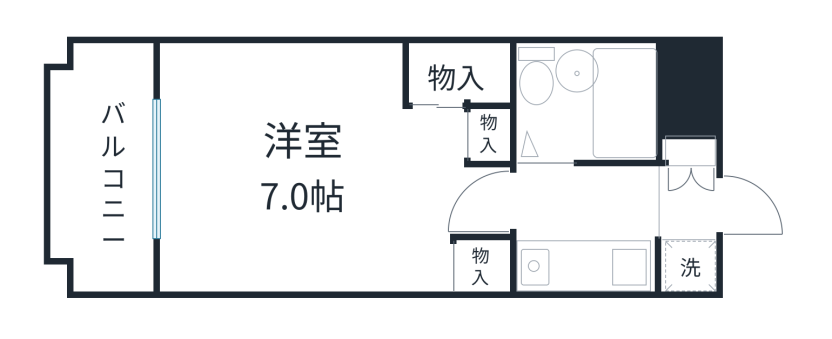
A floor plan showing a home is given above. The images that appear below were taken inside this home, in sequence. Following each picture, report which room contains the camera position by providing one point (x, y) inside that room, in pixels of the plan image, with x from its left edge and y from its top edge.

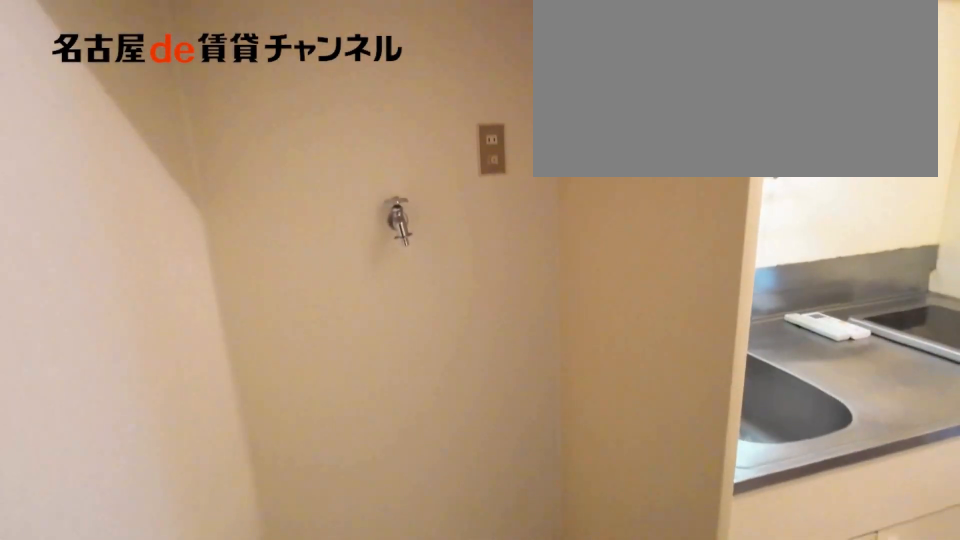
(687, 264)
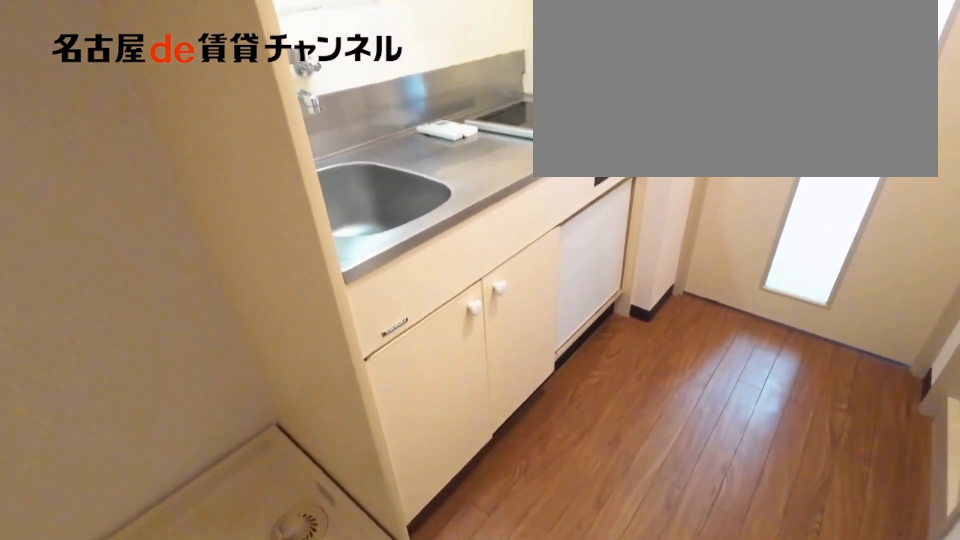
(583, 267)
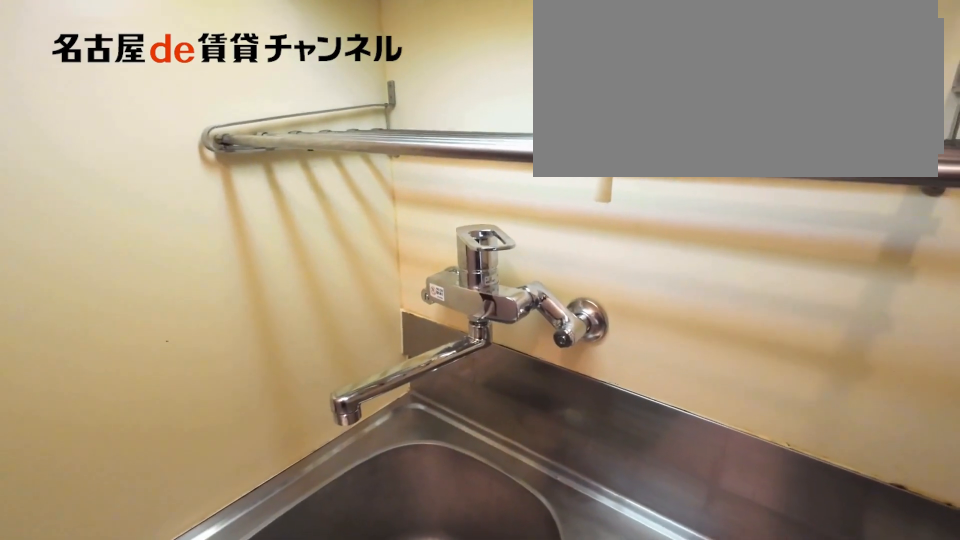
(583, 267)
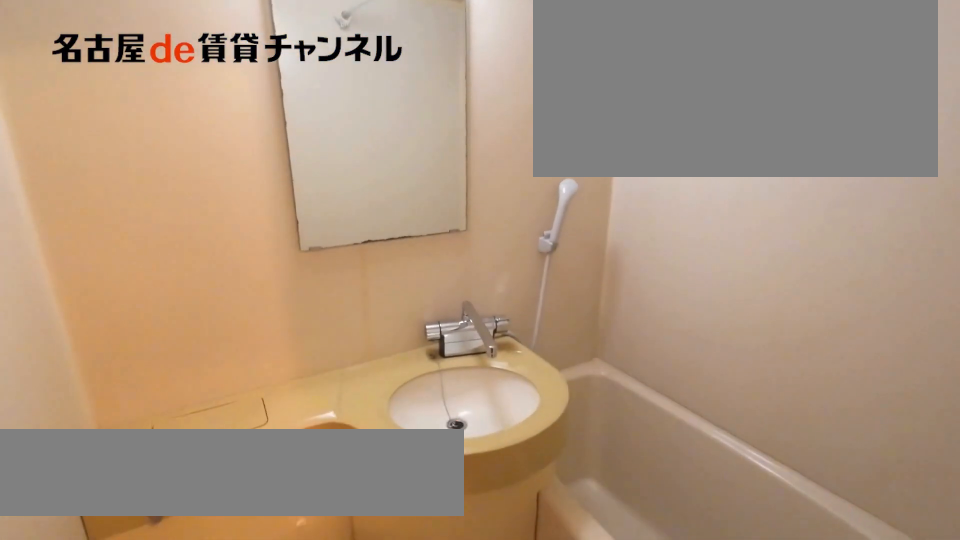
(587, 101)
